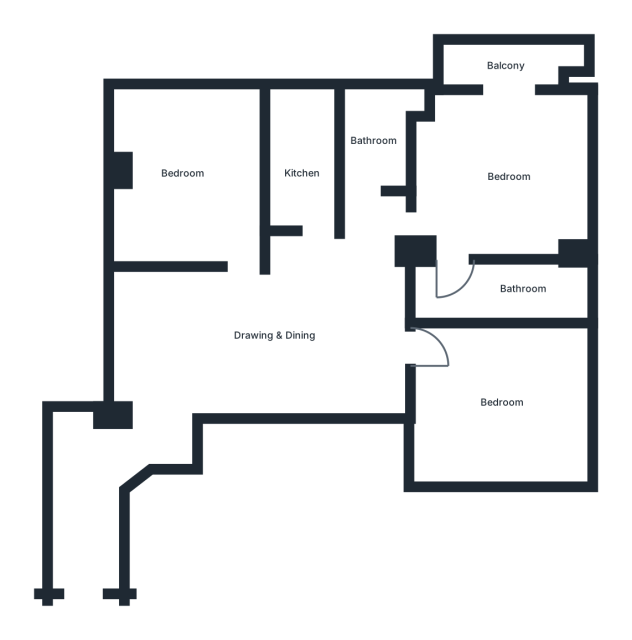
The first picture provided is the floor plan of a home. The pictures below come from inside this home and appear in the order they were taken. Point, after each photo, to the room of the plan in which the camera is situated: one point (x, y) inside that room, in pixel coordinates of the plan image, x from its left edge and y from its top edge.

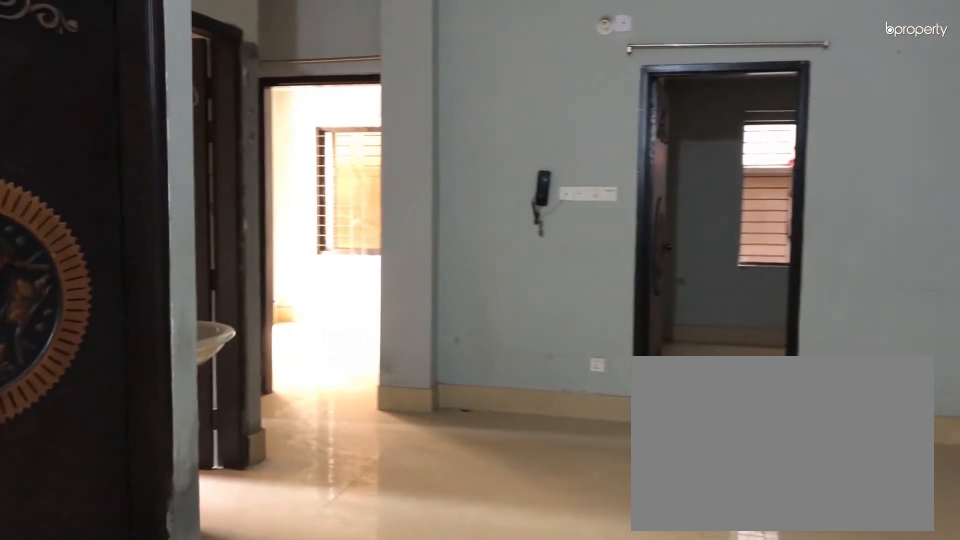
(253, 340)
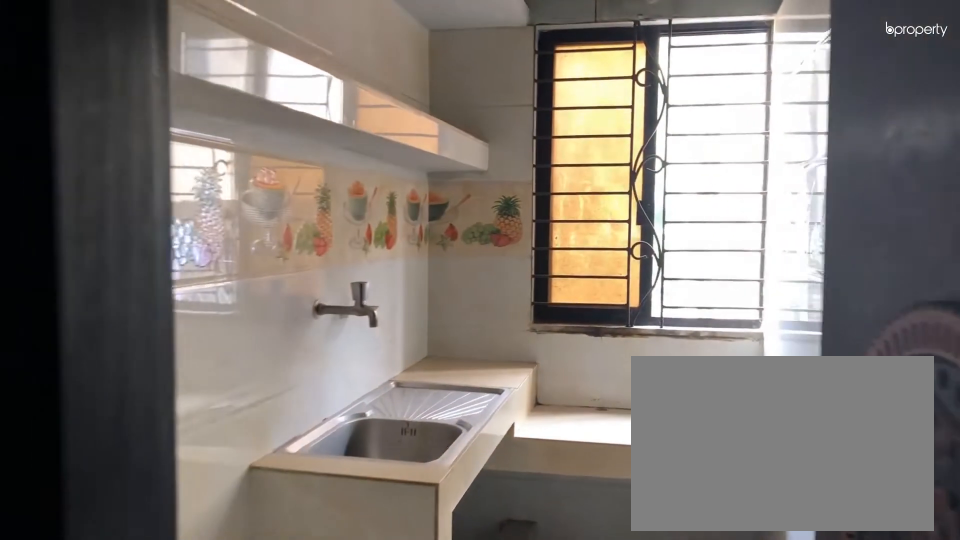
(306, 157)
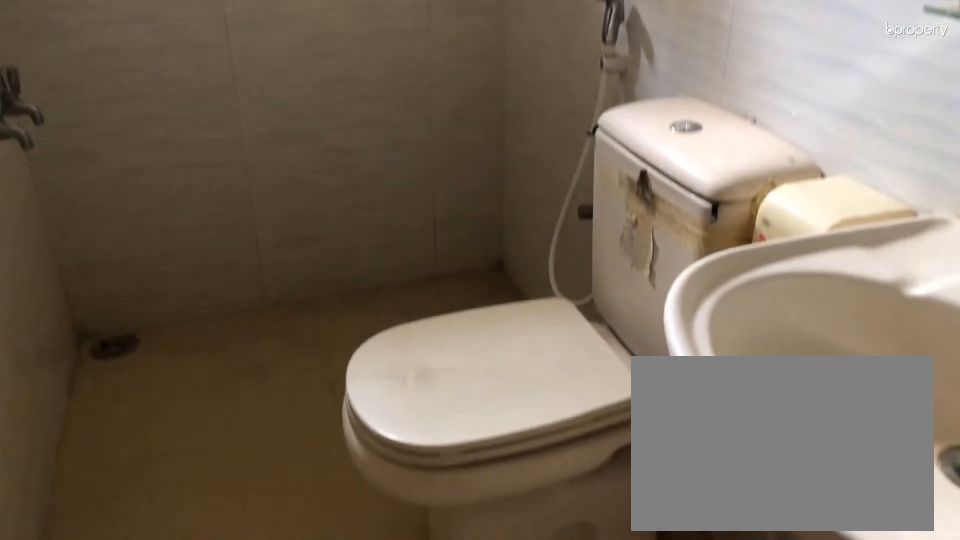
(376, 134)
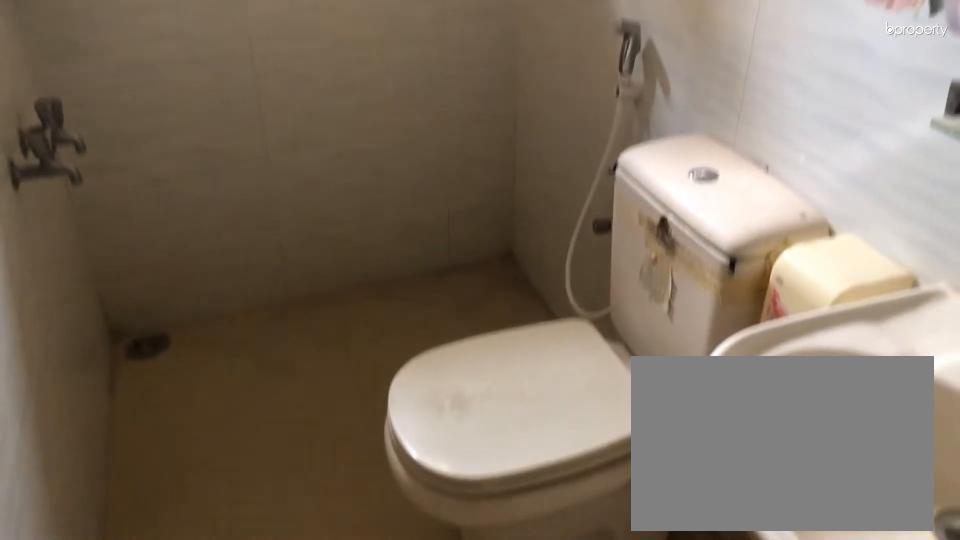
(376, 134)
